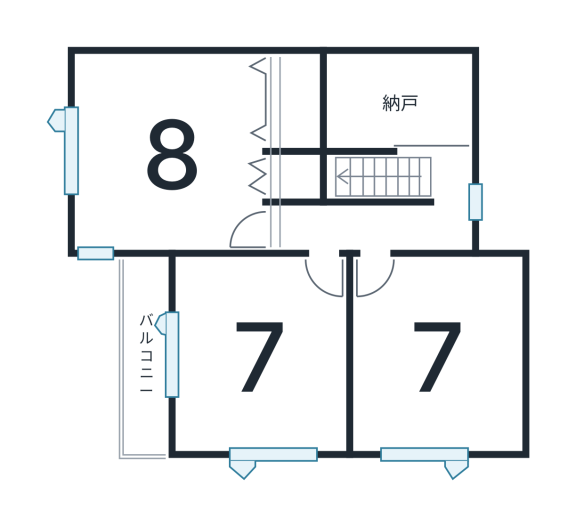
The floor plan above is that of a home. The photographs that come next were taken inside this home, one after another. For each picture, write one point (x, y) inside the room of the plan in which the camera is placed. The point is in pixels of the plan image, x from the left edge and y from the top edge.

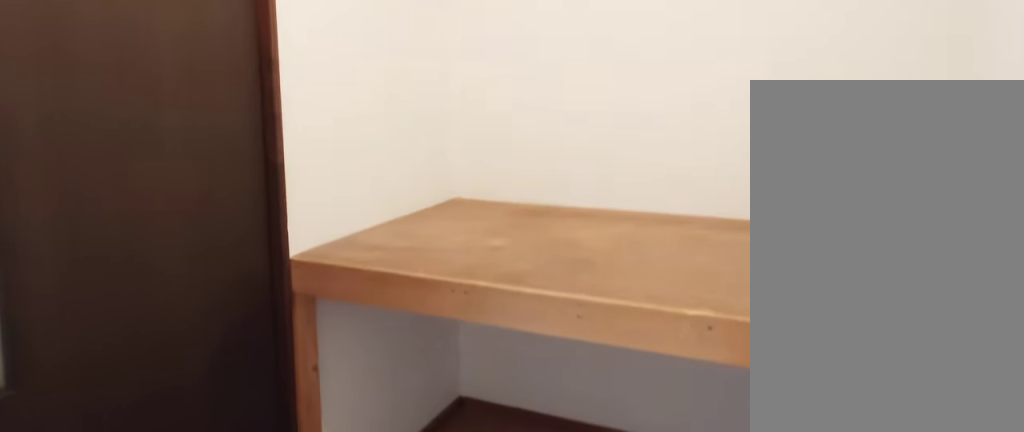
(398, 111)
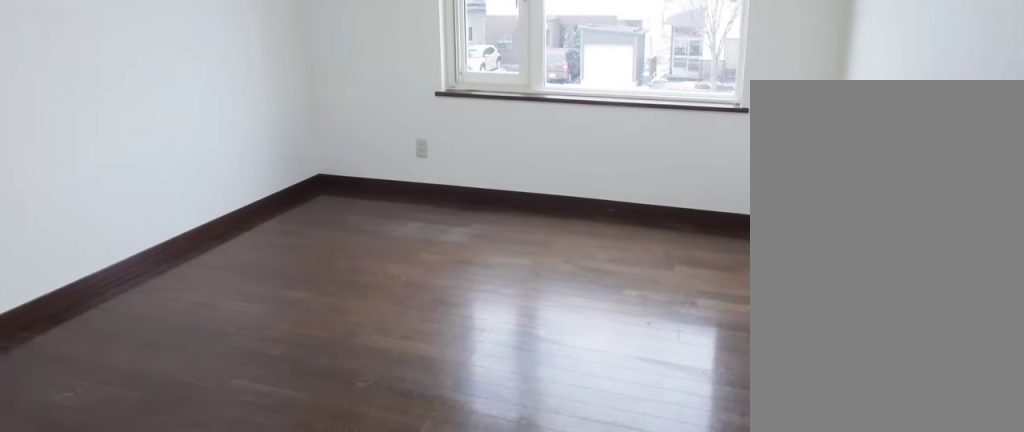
(433, 373)
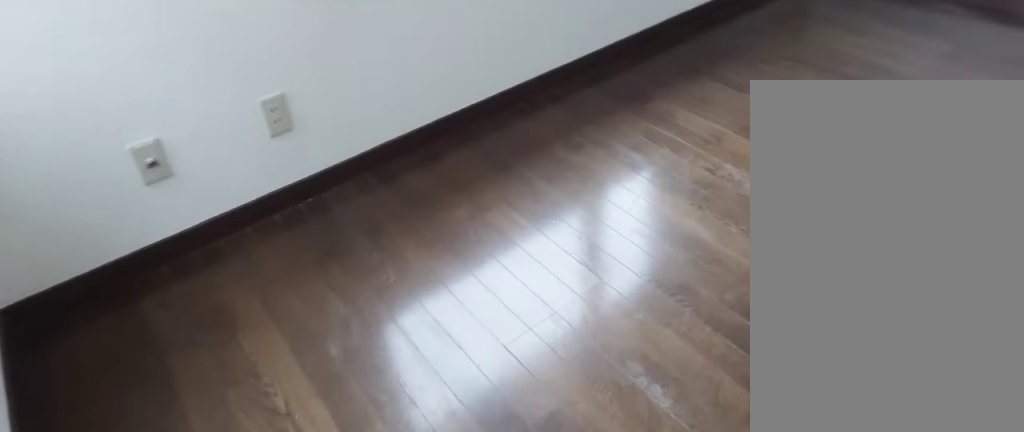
(170, 160)
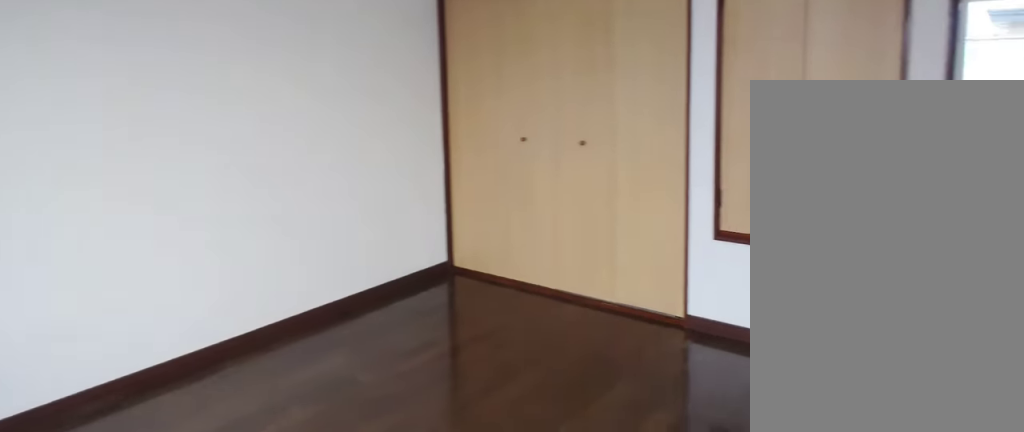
(170, 160)
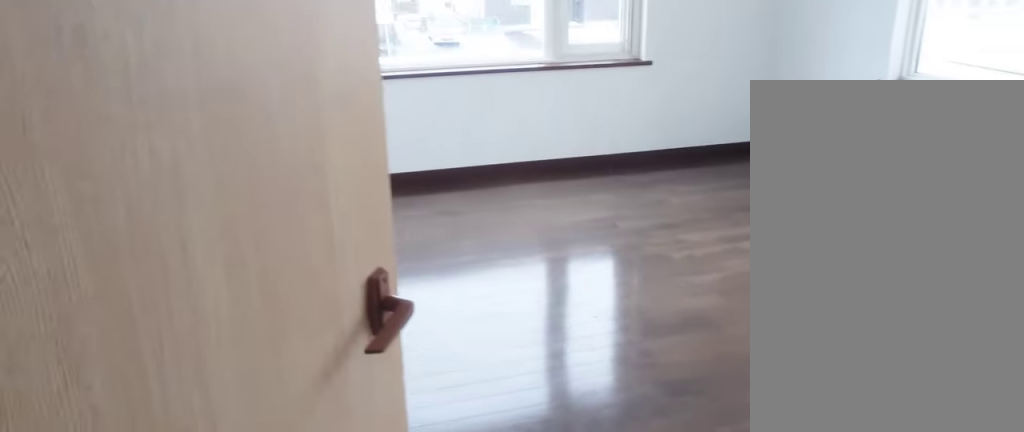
(256, 367)
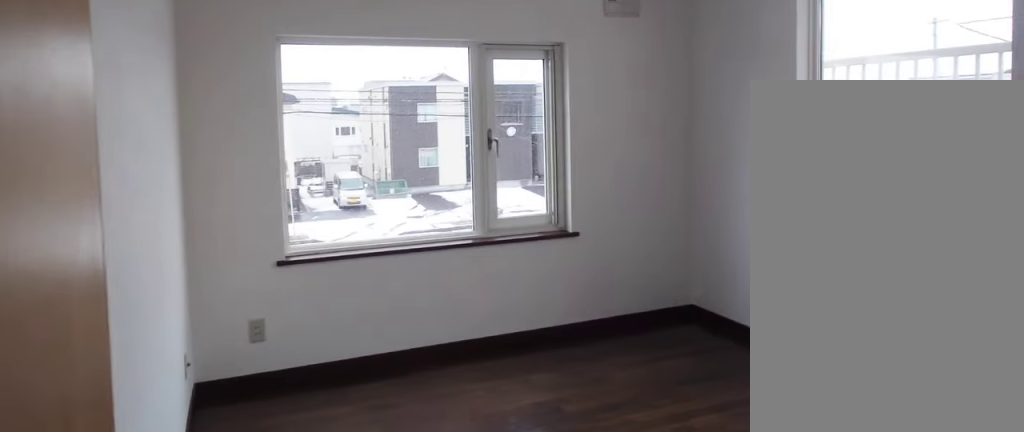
(256, 367)
